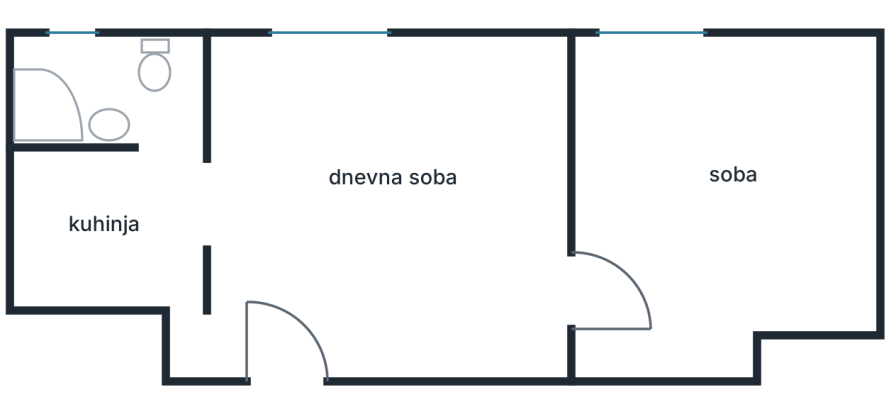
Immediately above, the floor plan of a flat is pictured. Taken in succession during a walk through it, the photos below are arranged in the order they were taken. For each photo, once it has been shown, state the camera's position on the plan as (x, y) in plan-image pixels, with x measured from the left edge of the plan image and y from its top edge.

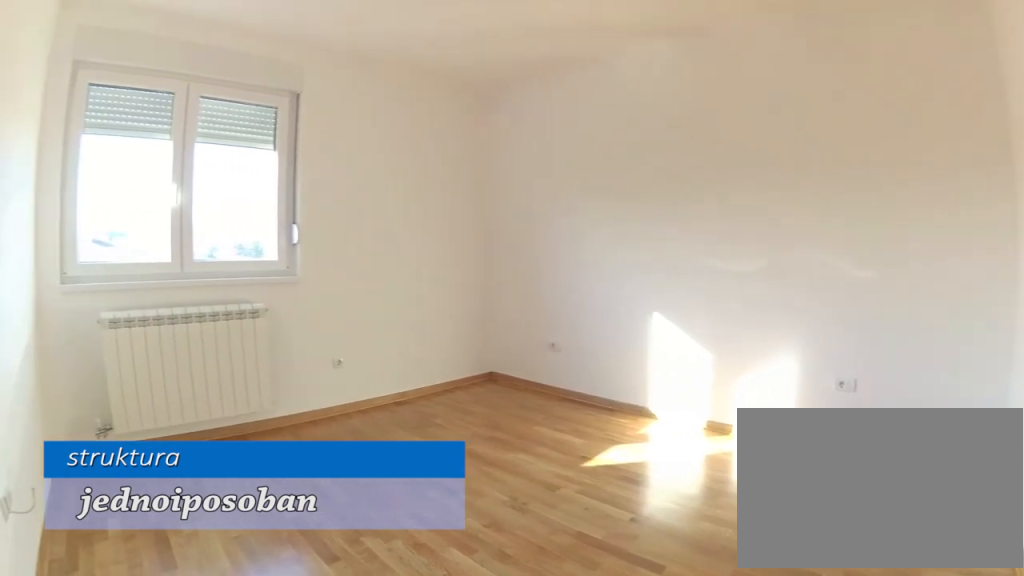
(624, 319)
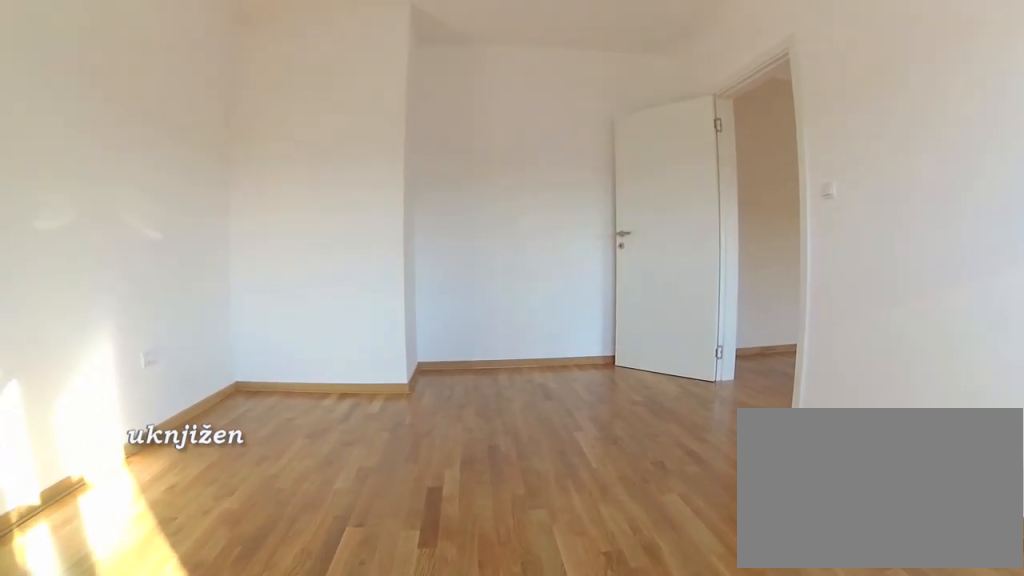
(730, 87)
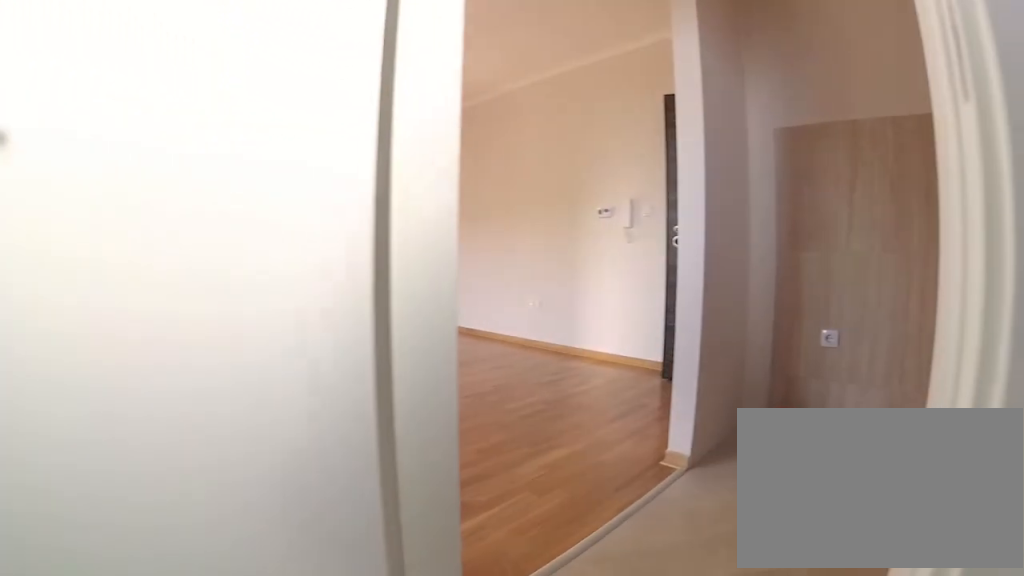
(119, 95)
